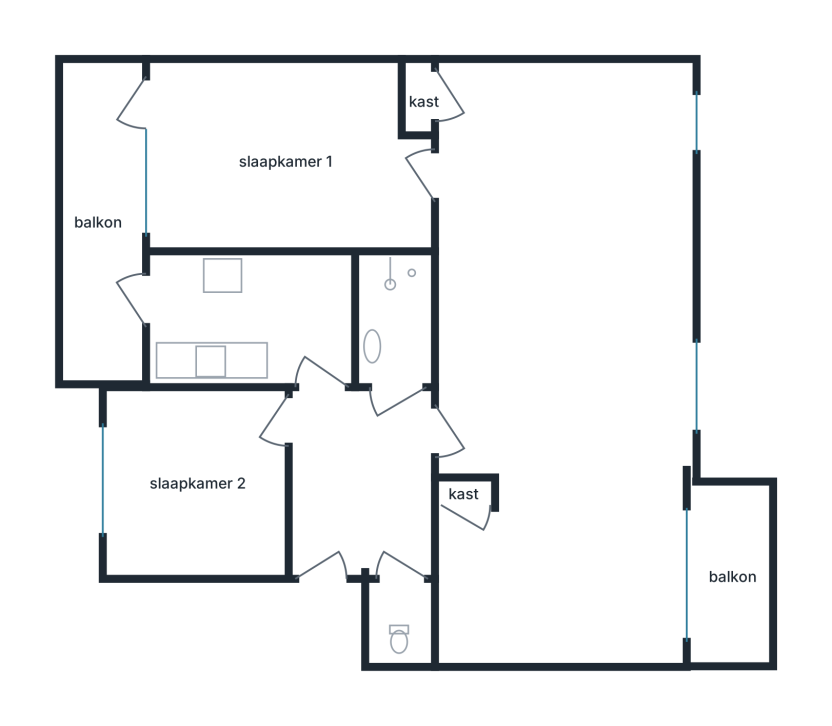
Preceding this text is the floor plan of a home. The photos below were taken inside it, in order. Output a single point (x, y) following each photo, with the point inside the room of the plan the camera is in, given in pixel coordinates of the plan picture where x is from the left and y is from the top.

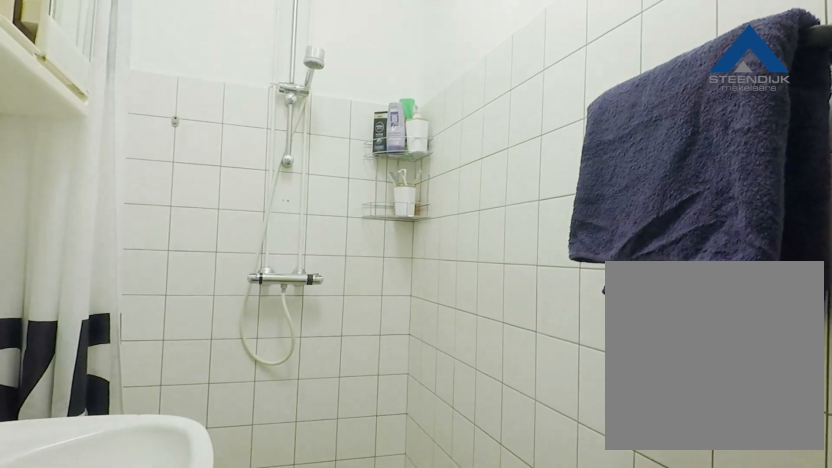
(395, 319)
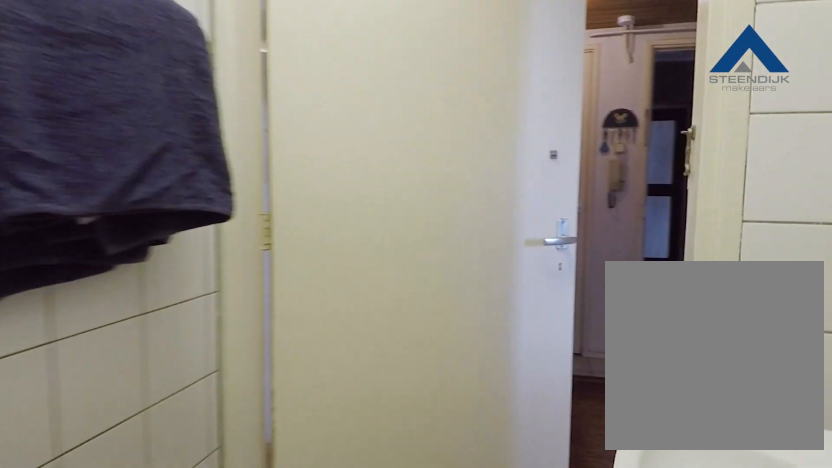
(395, 319)
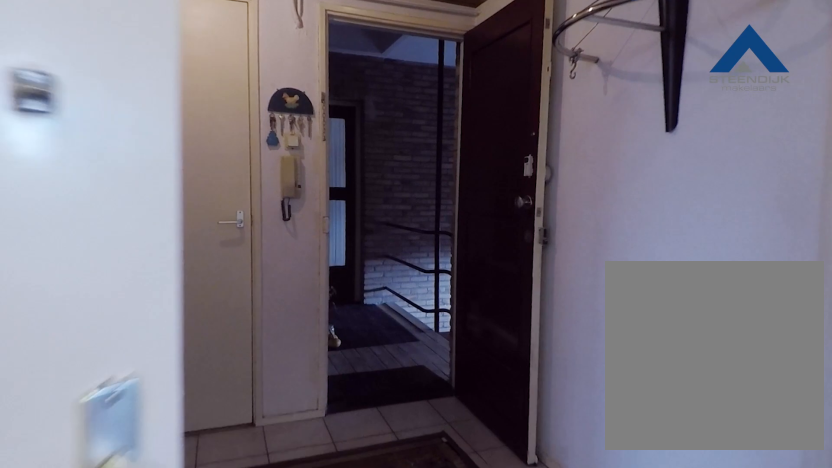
(362, 481)
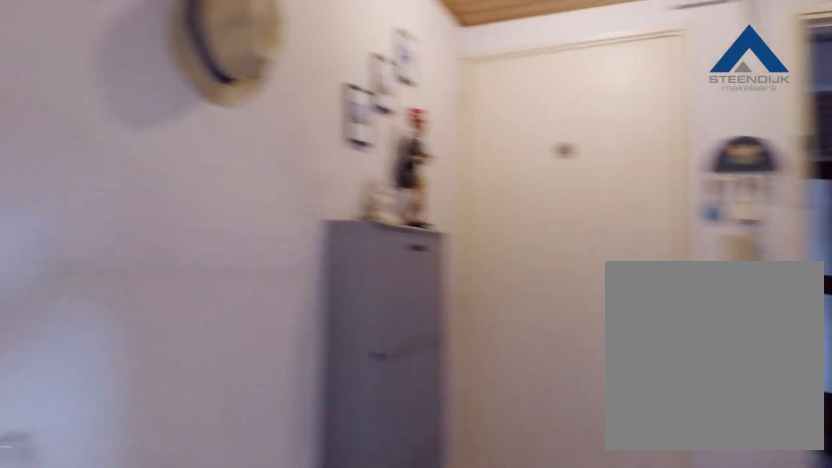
(362, 481)
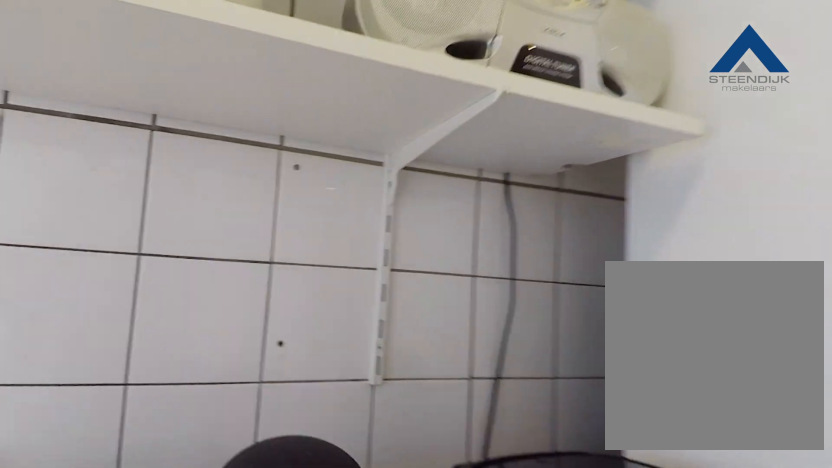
(256, 317)
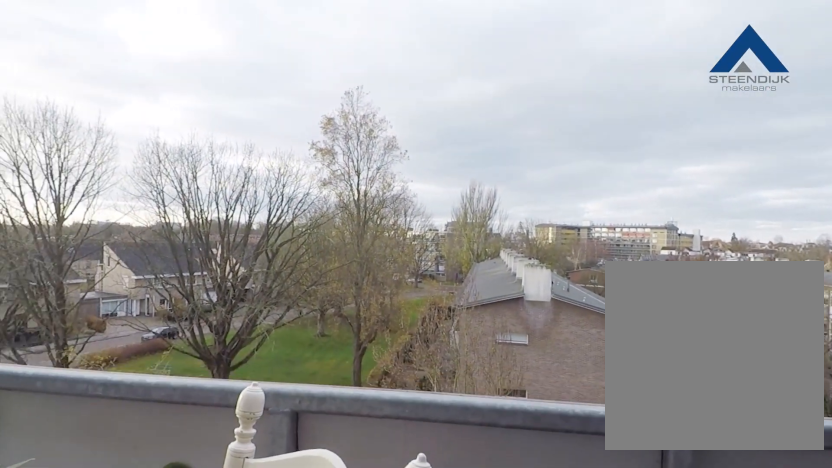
(729, 574)
